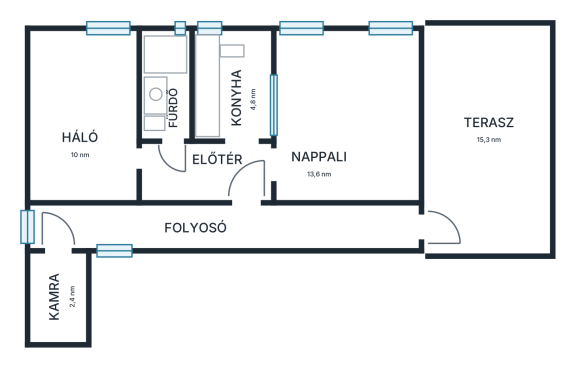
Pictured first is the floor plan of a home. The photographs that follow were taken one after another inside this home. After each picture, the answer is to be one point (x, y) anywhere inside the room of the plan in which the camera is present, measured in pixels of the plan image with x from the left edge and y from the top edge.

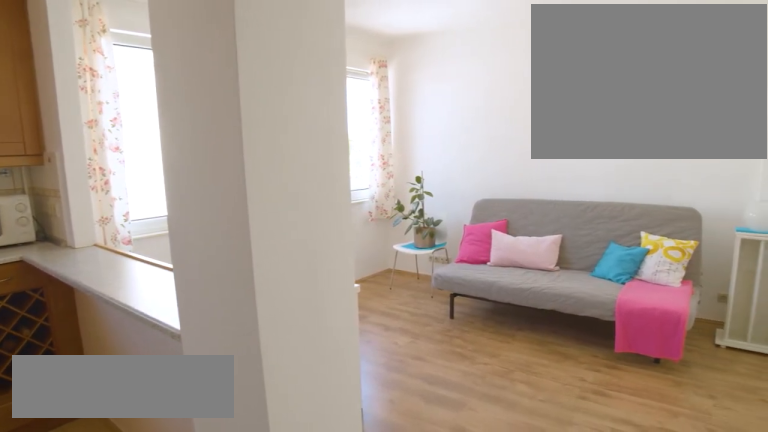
(345, 112)
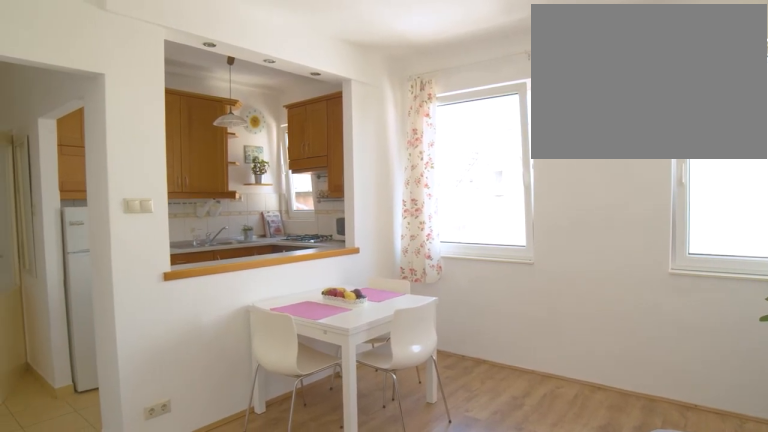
(345, 112)
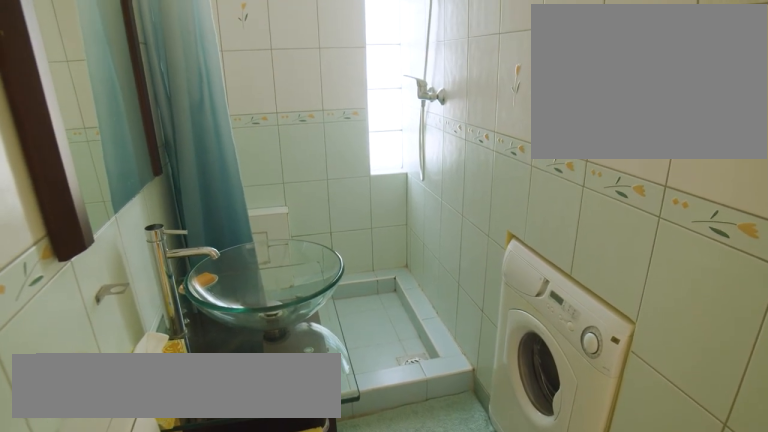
(163, 85)
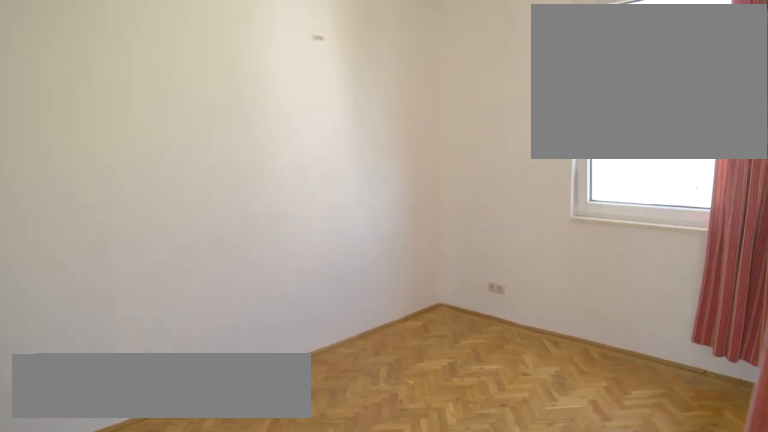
(82, 110)
